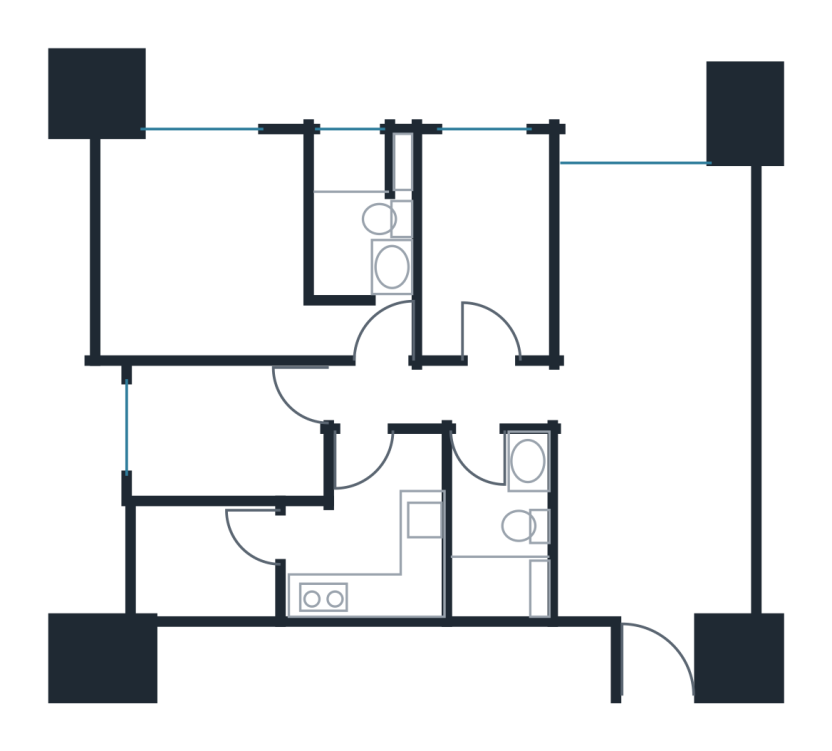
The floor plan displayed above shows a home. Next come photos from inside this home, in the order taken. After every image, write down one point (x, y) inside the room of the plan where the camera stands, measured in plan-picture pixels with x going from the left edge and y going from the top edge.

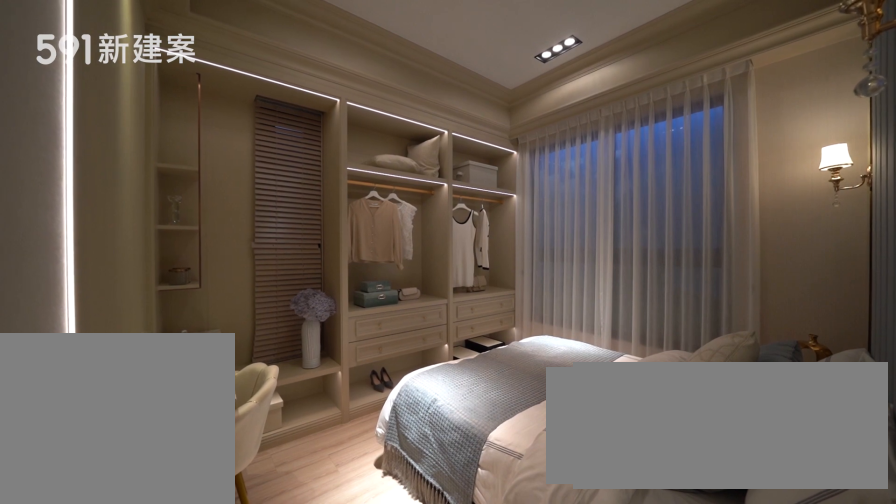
(220, 253)
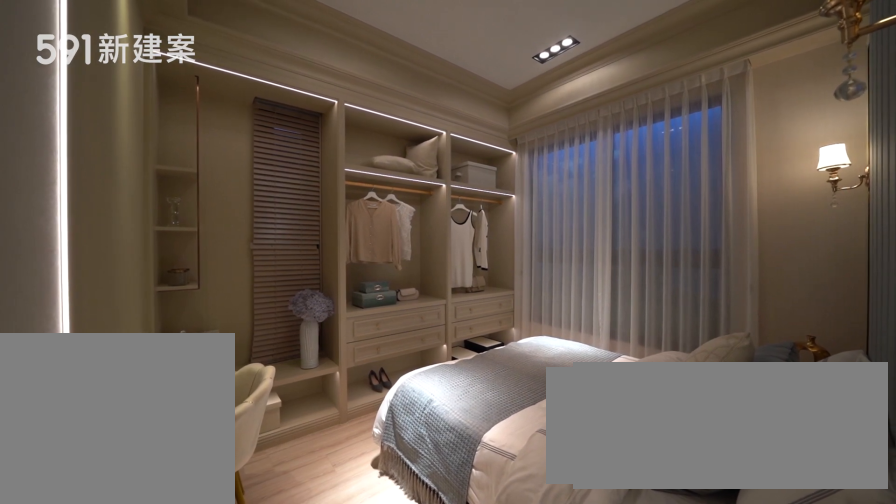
(220, 253)
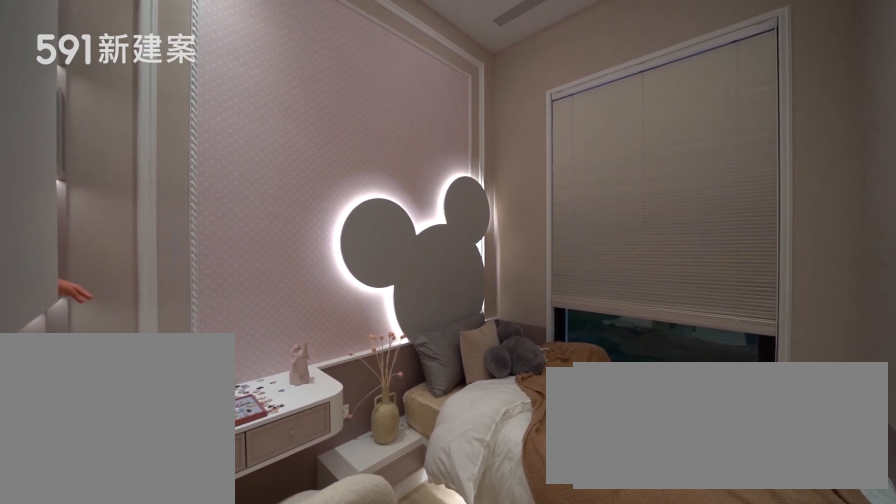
(226, 435)
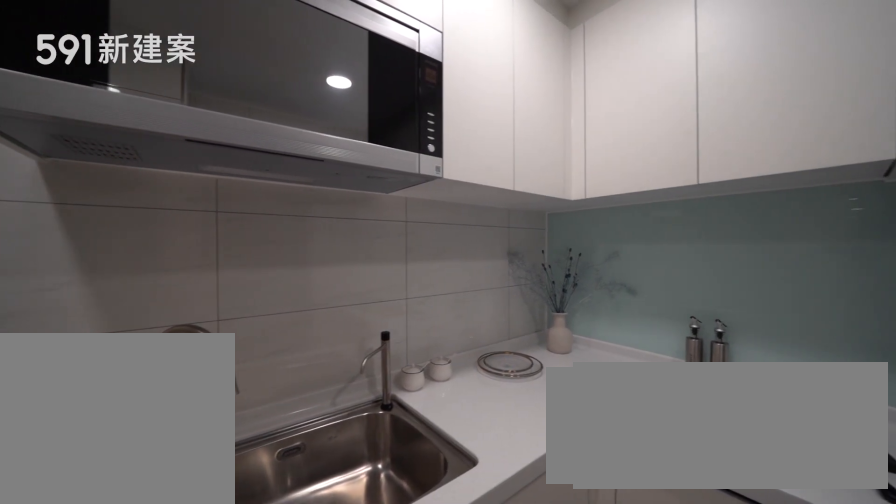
(374, 531)
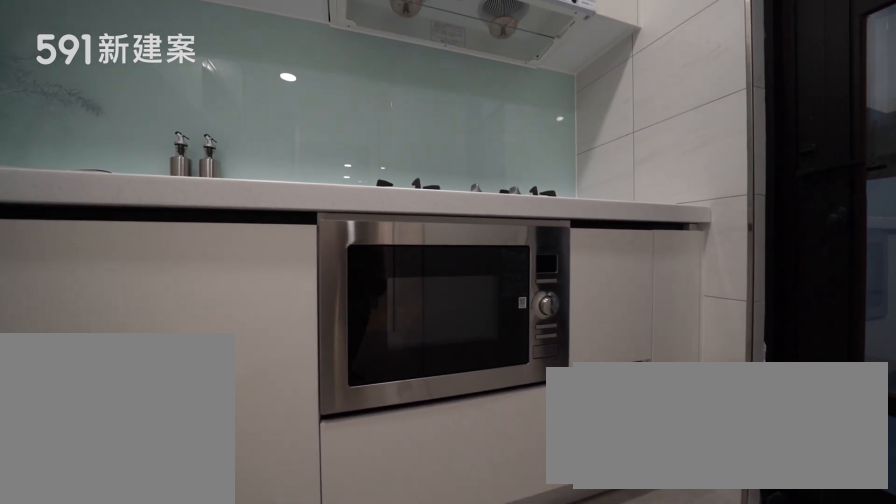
(374, 531)
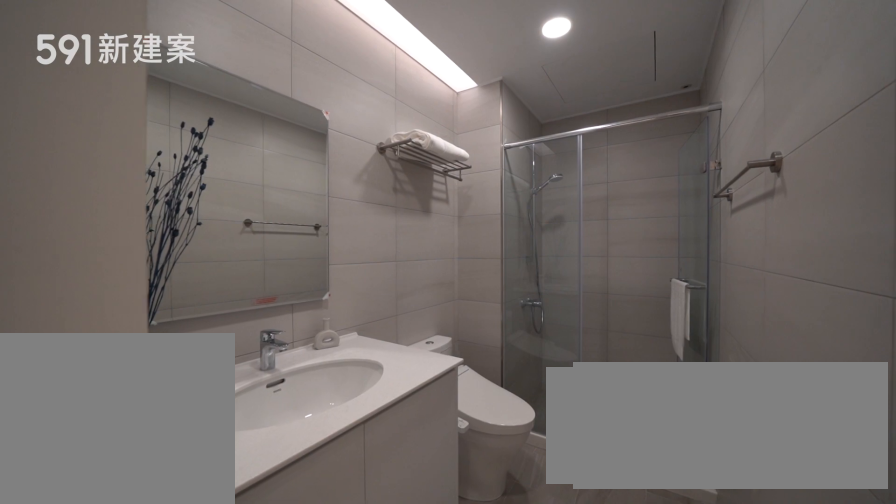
(497, 523)
